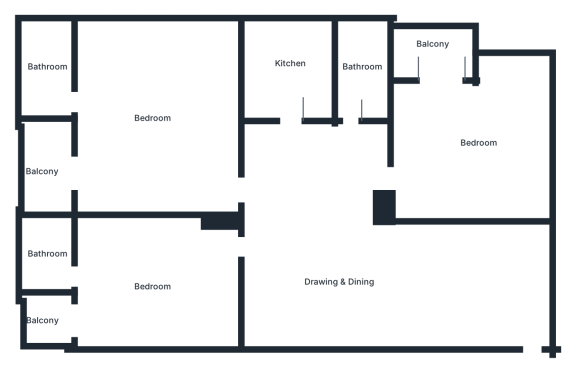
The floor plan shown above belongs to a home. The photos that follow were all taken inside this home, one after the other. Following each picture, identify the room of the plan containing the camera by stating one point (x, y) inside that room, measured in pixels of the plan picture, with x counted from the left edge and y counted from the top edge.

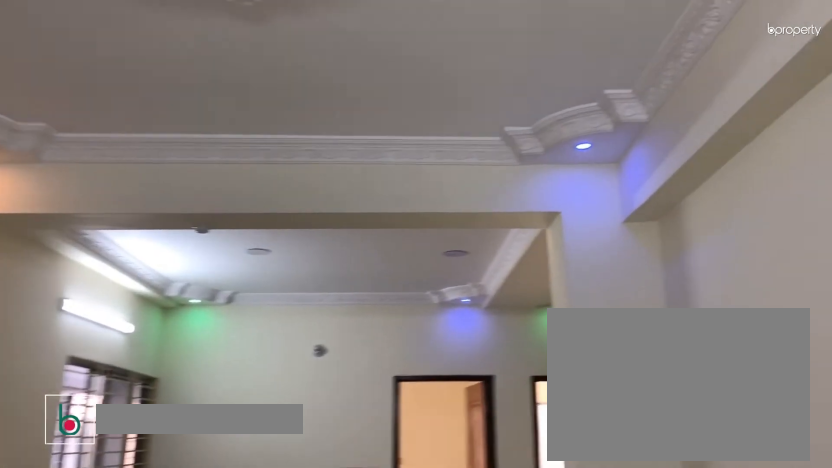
(382, 287)
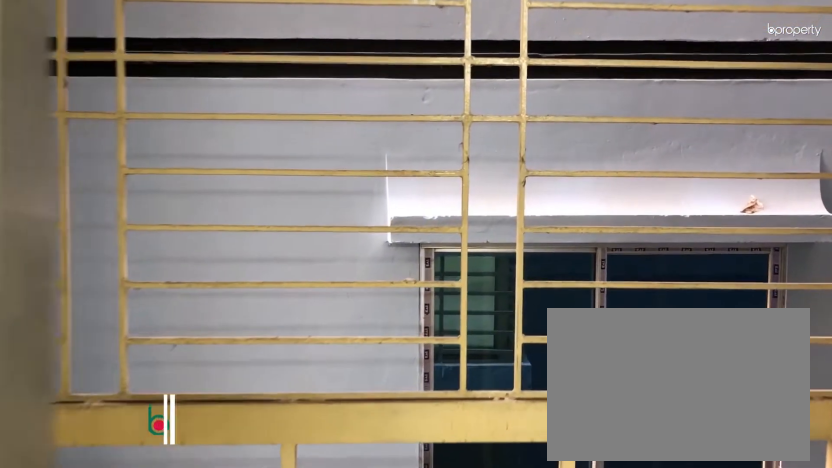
(431, 54)
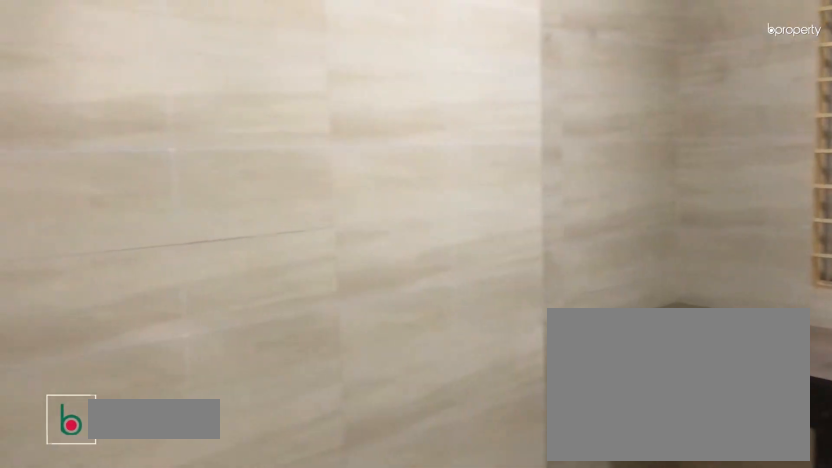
(287, 70)
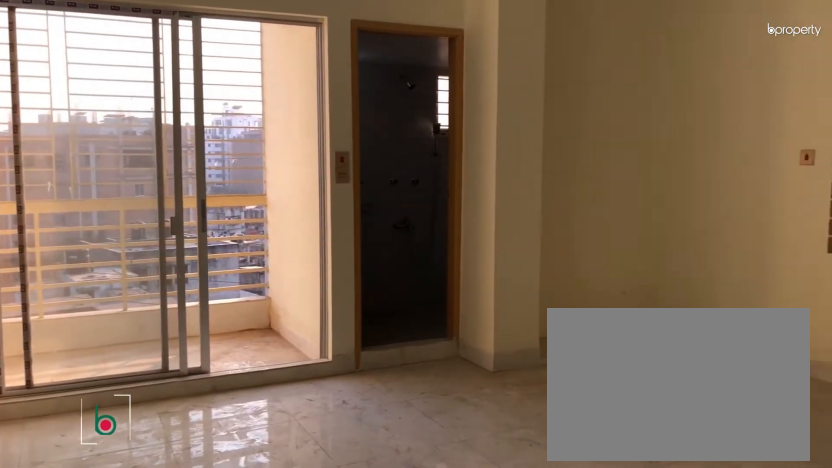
(146, 118)
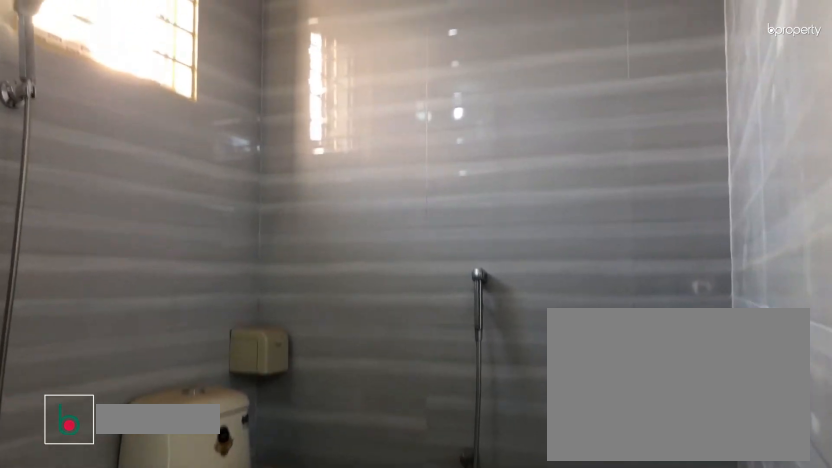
(45, 68)
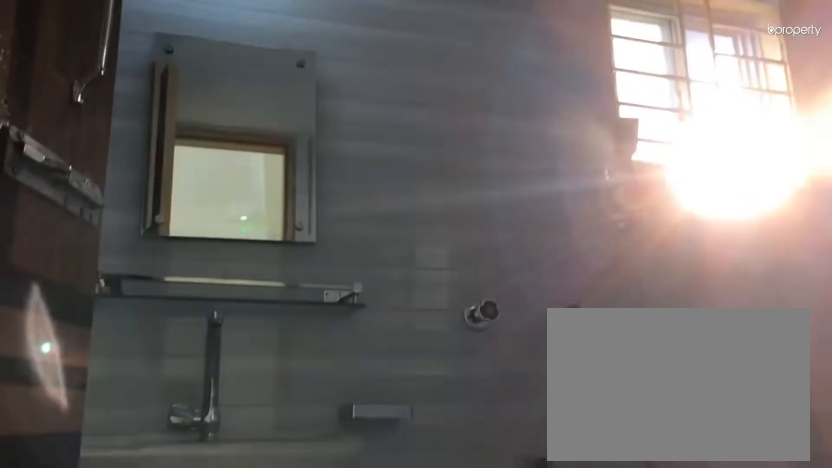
(46, 68)
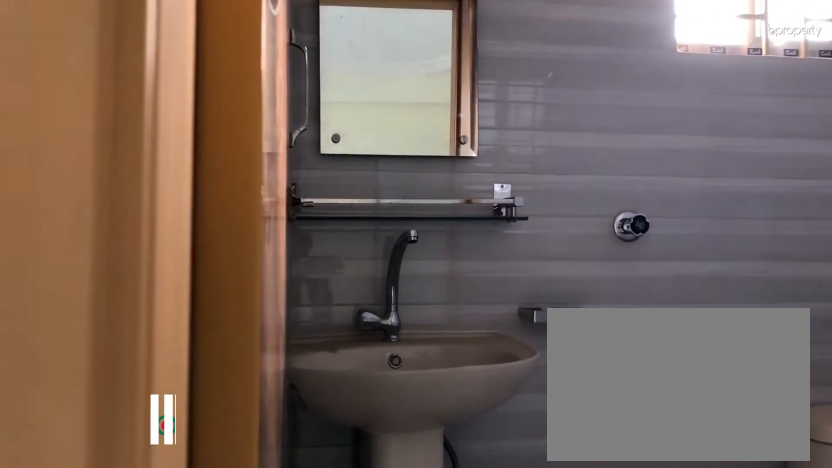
(47, 258)
